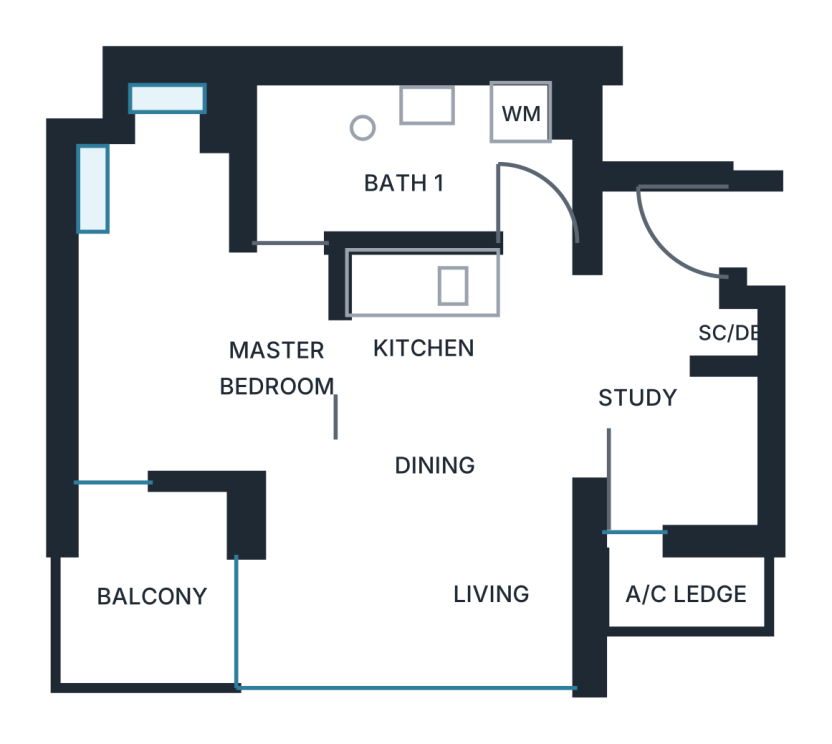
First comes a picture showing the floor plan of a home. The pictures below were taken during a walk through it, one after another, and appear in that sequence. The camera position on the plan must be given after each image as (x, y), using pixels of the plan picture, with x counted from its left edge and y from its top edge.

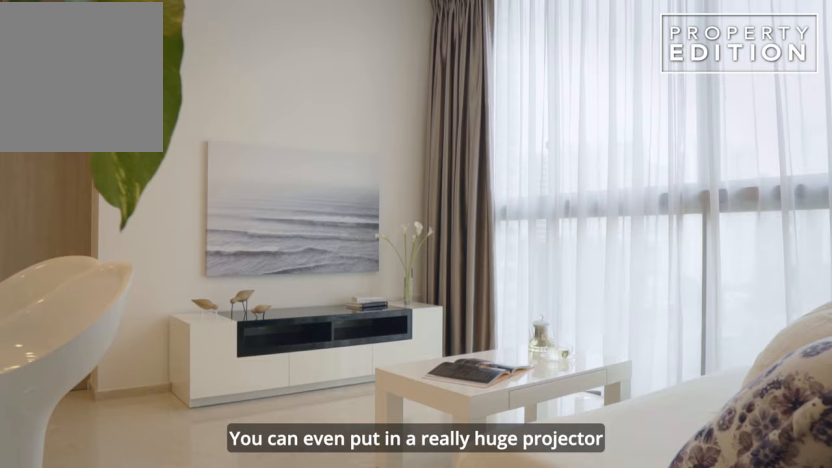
(394, 572)
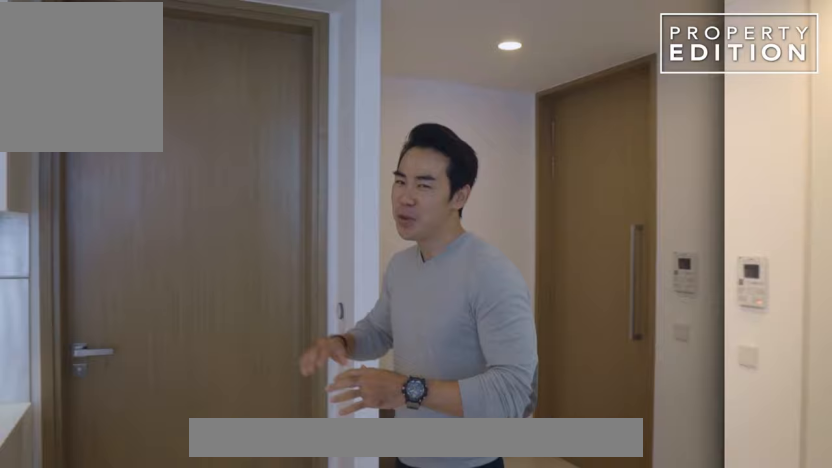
(486, 351)
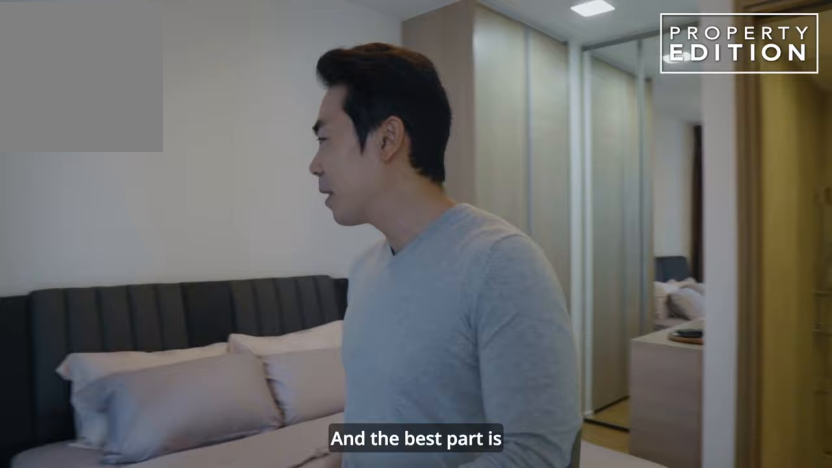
(168, 374)
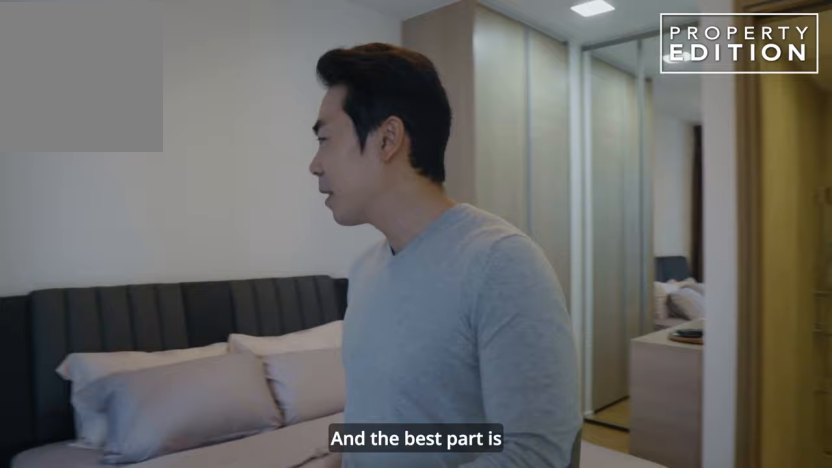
(168, 374)
